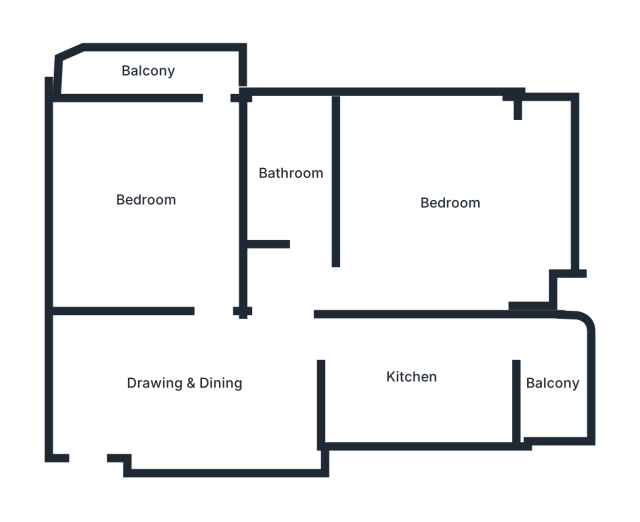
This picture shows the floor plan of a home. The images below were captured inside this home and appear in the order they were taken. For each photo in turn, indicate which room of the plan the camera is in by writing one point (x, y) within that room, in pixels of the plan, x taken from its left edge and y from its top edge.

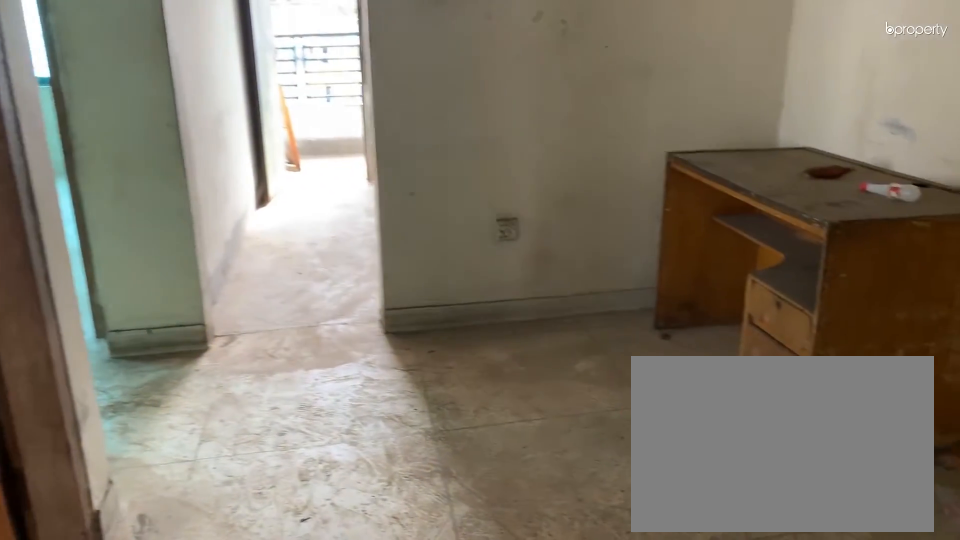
(189, 381)
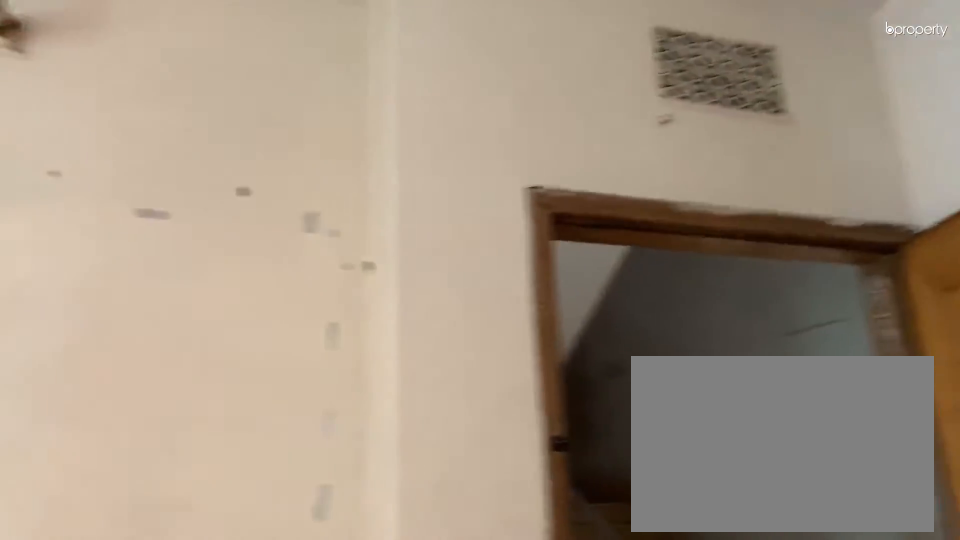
(189, 381)
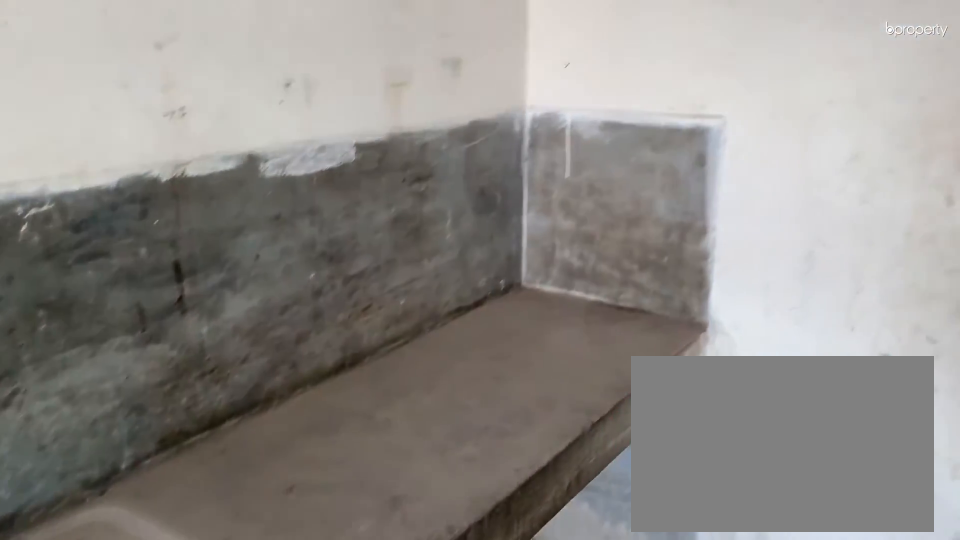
(411, 378)
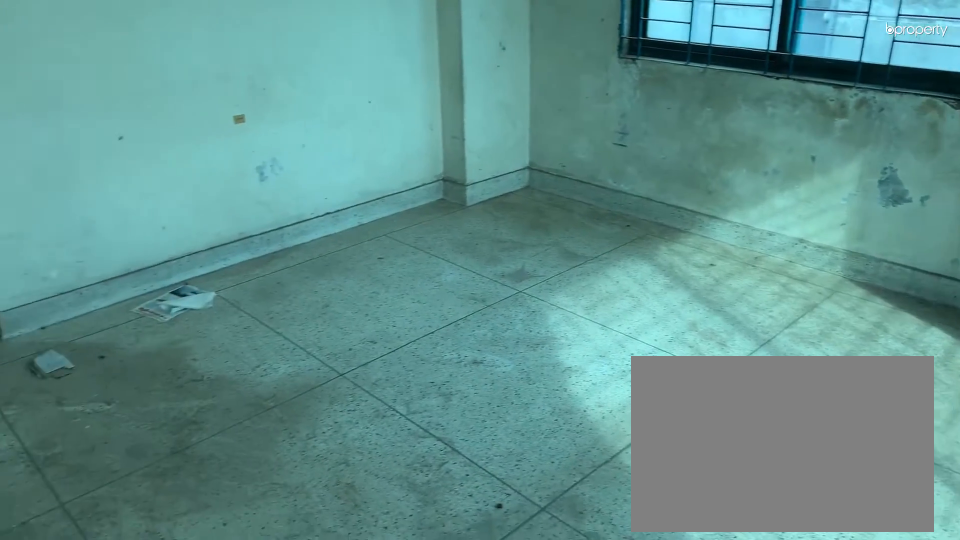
(448, 202)
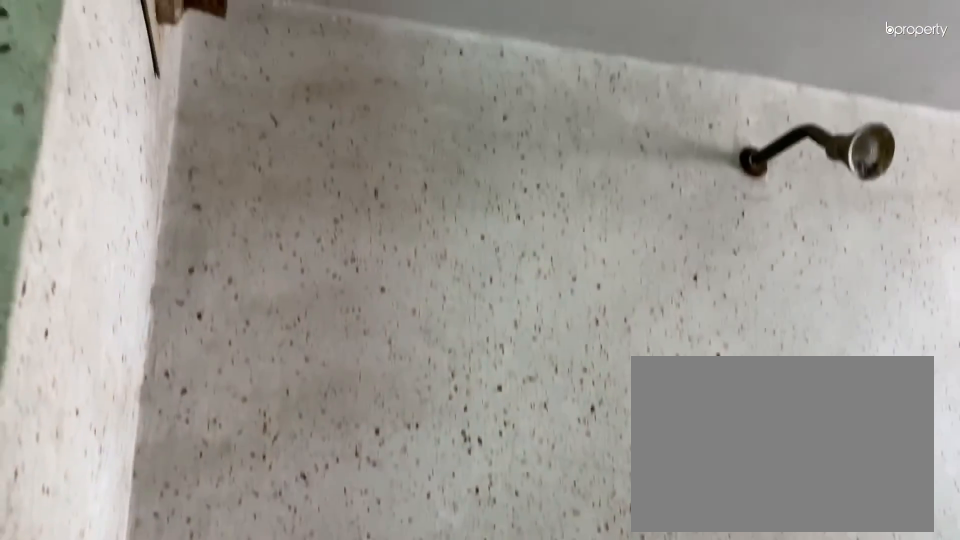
(292, 174)
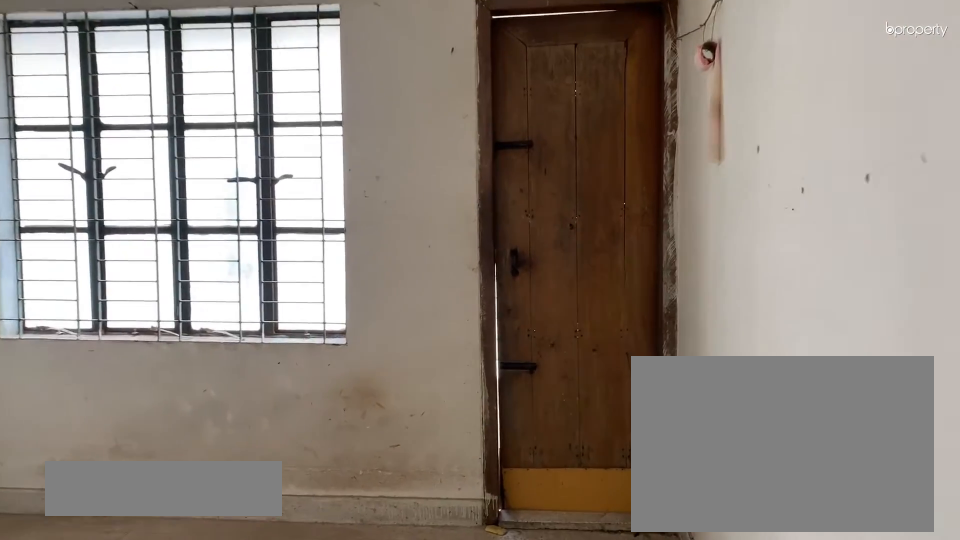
(145, 202)
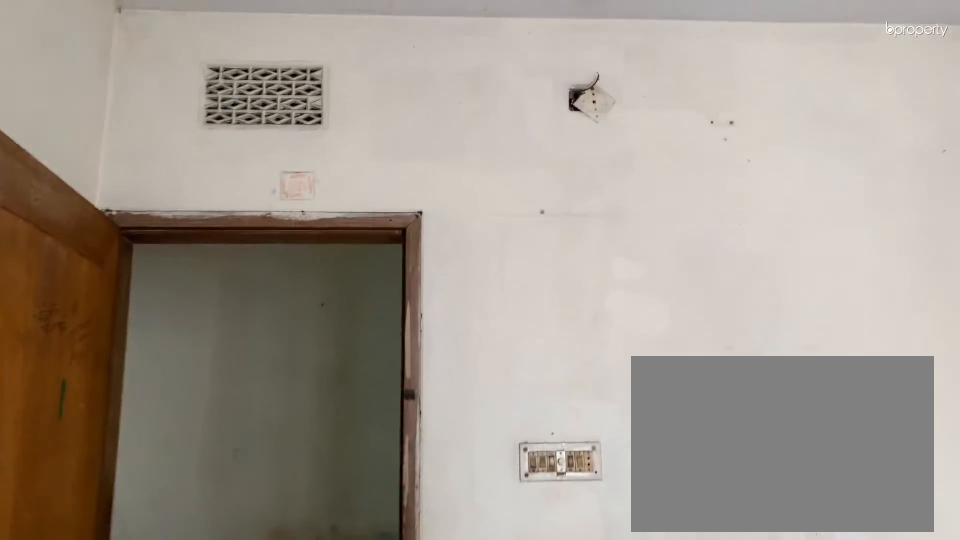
(145, 202)
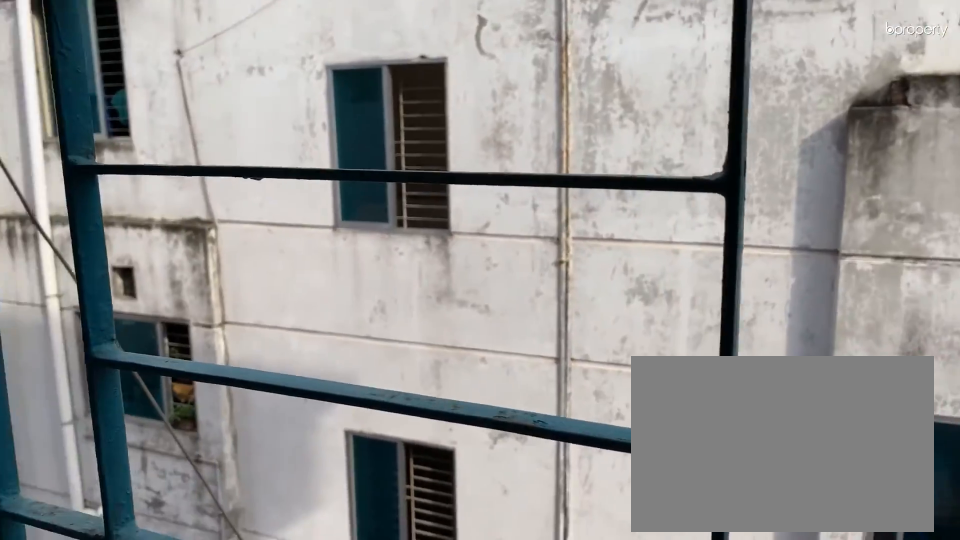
(148, 71)
